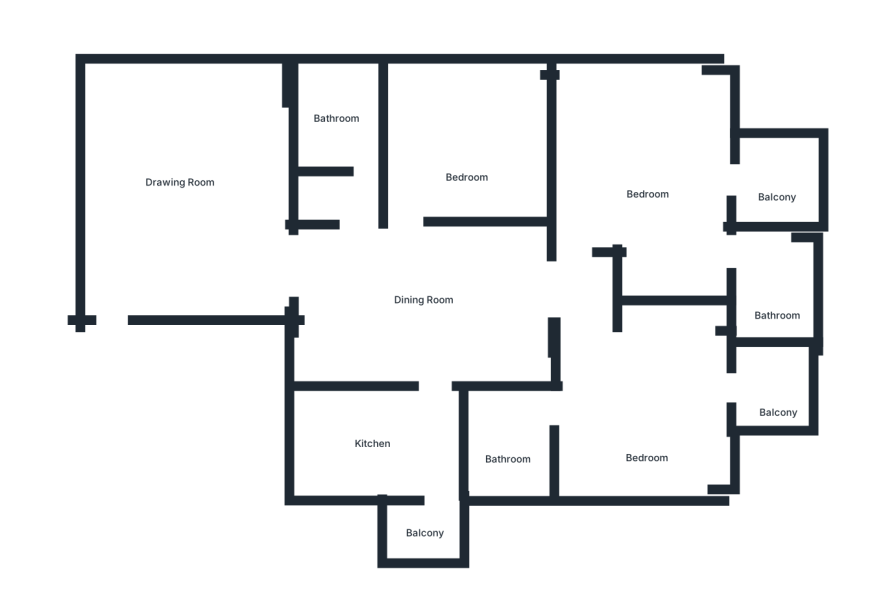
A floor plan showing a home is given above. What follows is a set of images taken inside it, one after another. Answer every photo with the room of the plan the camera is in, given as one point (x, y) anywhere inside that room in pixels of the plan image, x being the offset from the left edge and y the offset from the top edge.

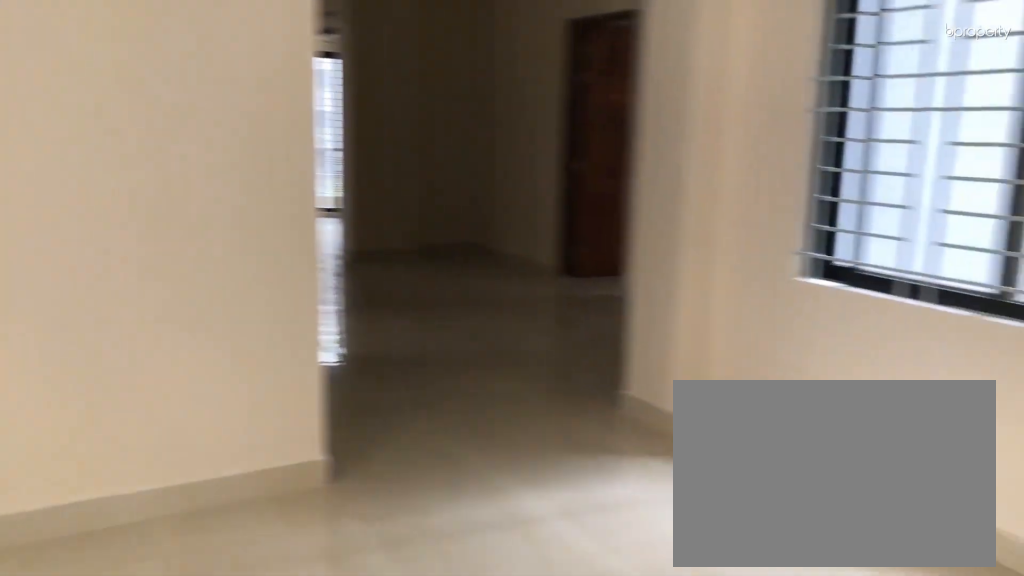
(179, 189)
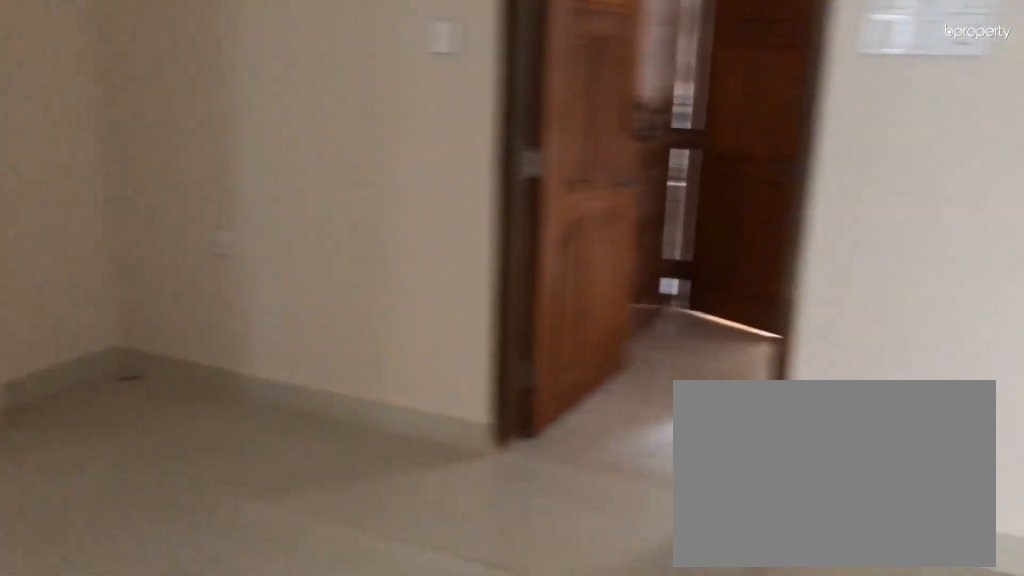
(427, 313)
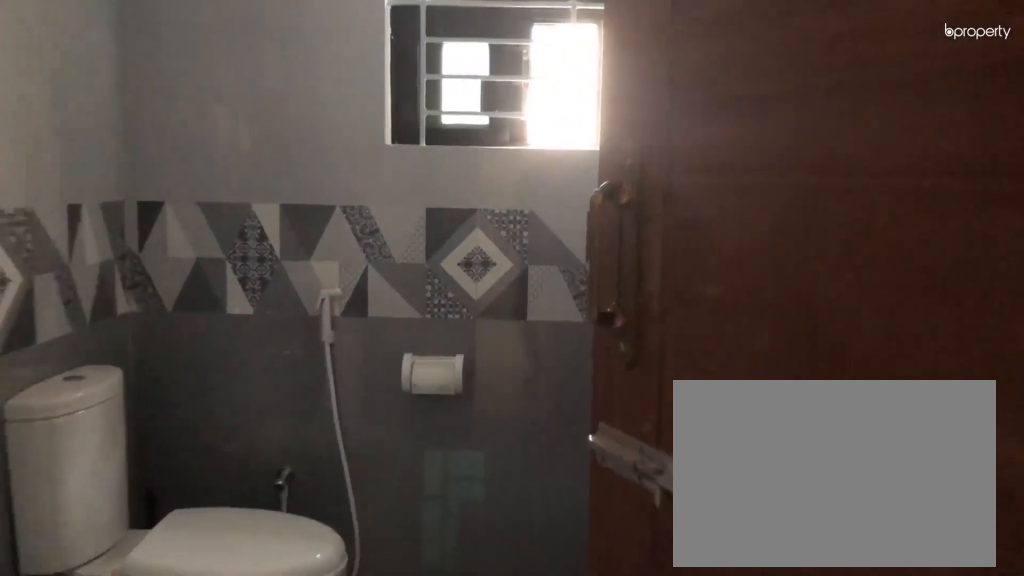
(346, 121)
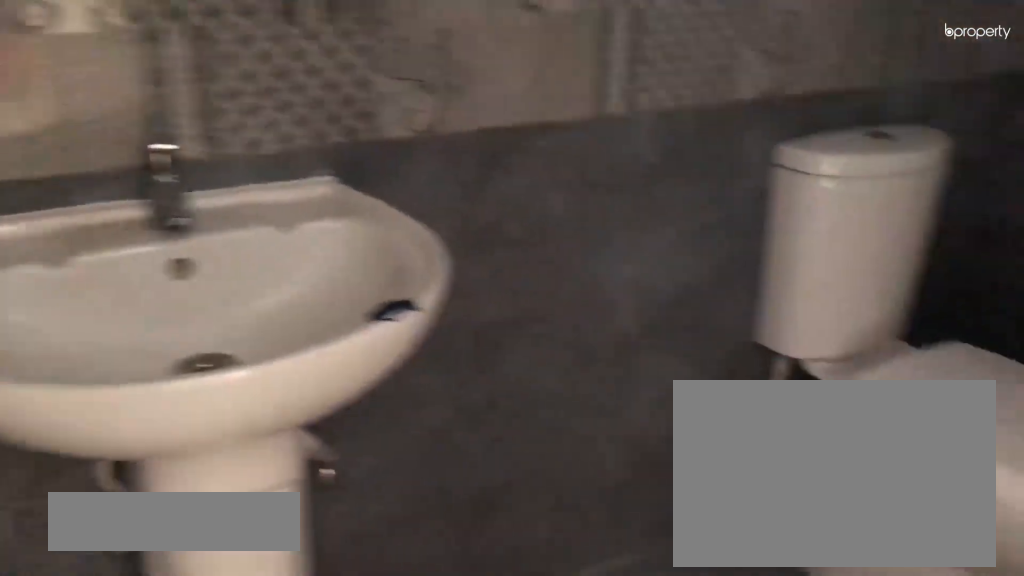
(776, 294)
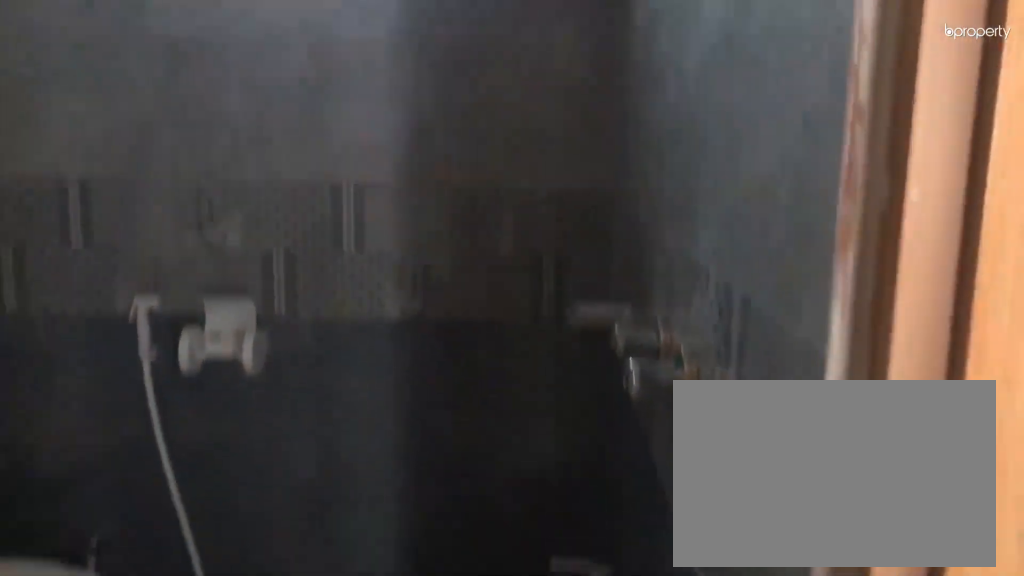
(775, 286)
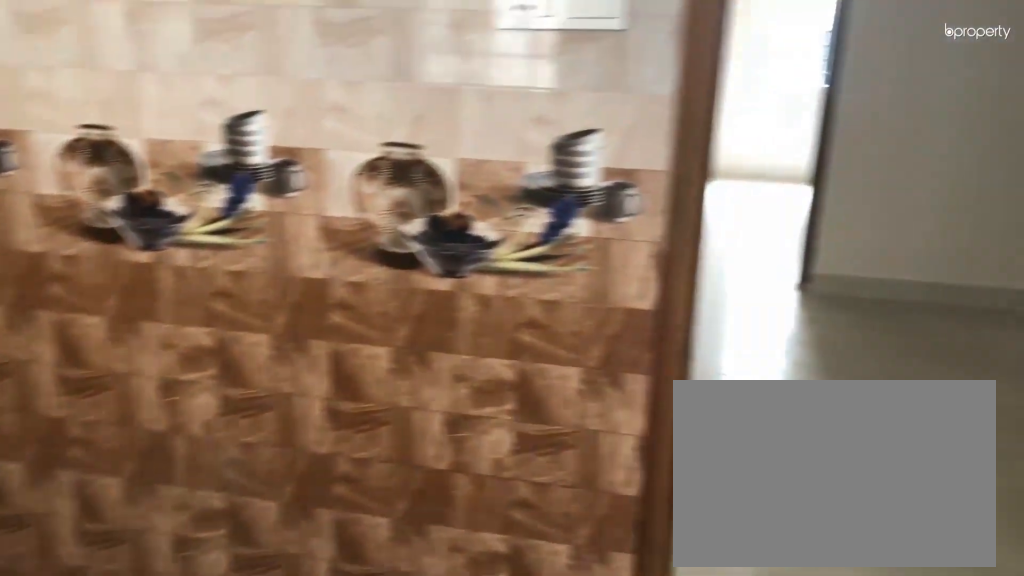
(383, 438)
